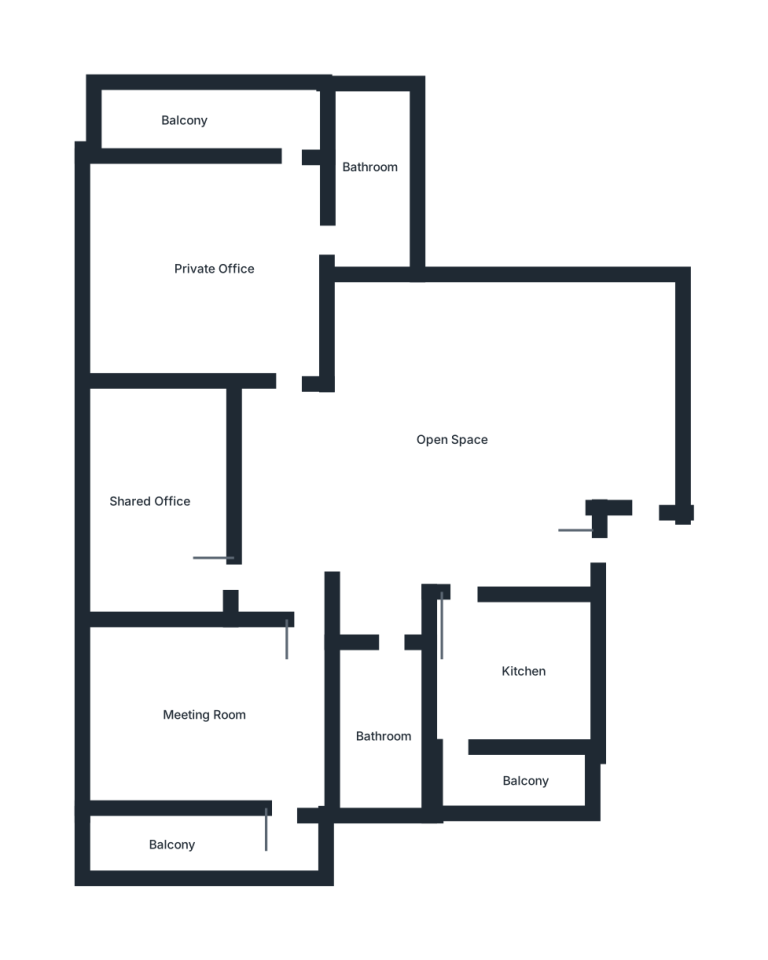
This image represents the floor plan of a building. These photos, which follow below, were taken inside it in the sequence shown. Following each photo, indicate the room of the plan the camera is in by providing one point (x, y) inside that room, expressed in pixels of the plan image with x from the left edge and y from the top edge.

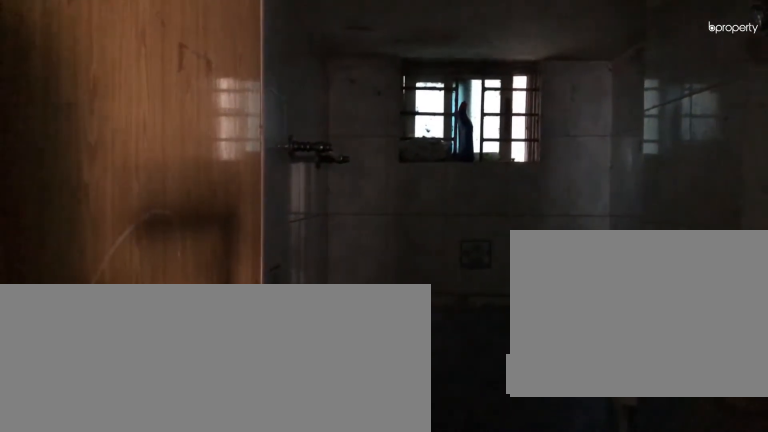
(373, 710)
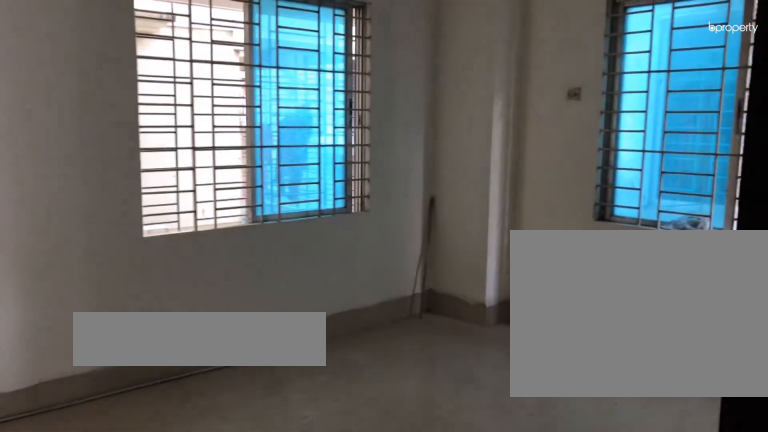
(209, 687)
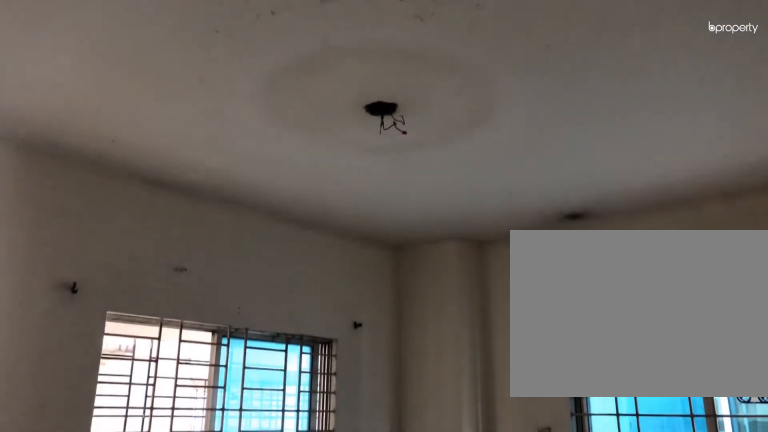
(209, 687)
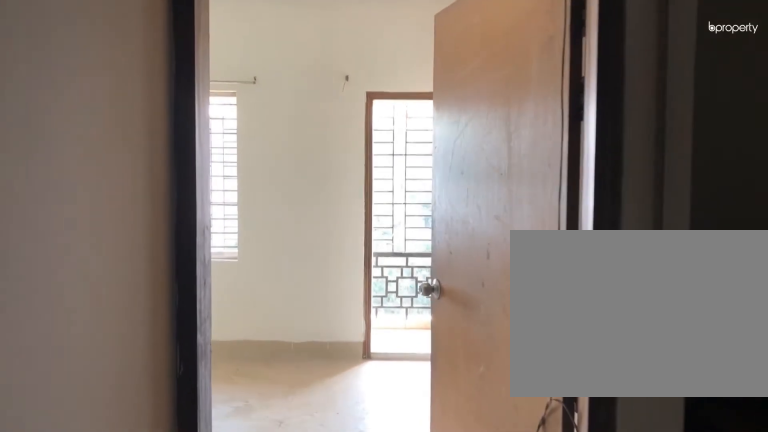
(292, 388)
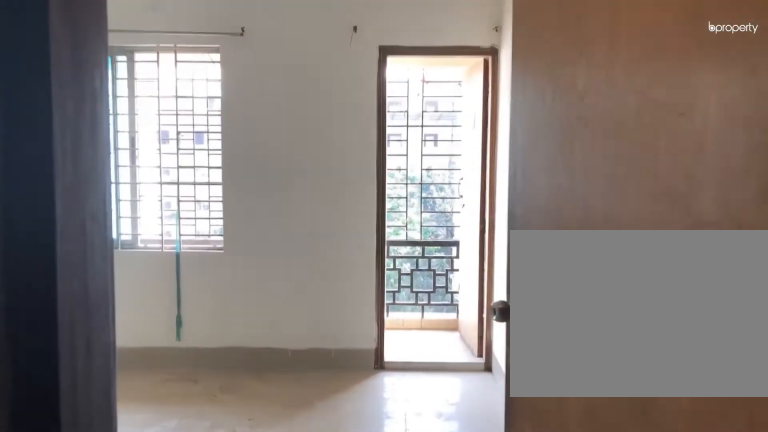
(292, 388)
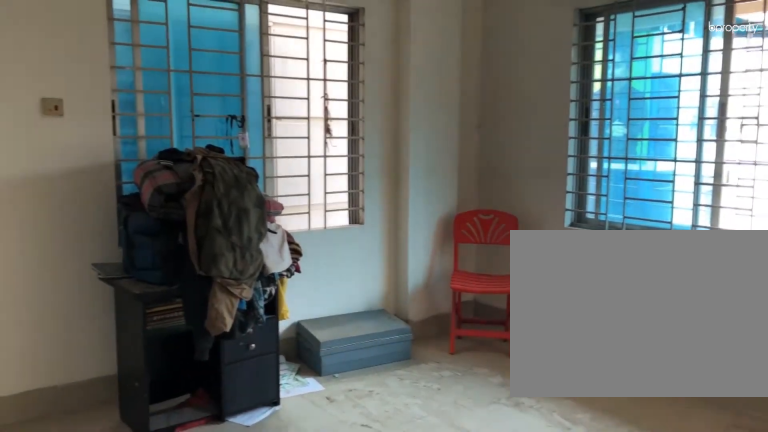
(214, 254)
